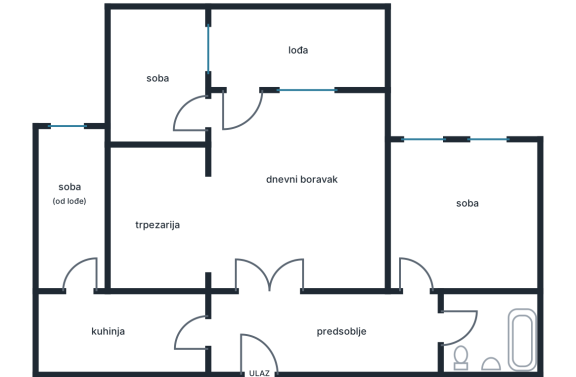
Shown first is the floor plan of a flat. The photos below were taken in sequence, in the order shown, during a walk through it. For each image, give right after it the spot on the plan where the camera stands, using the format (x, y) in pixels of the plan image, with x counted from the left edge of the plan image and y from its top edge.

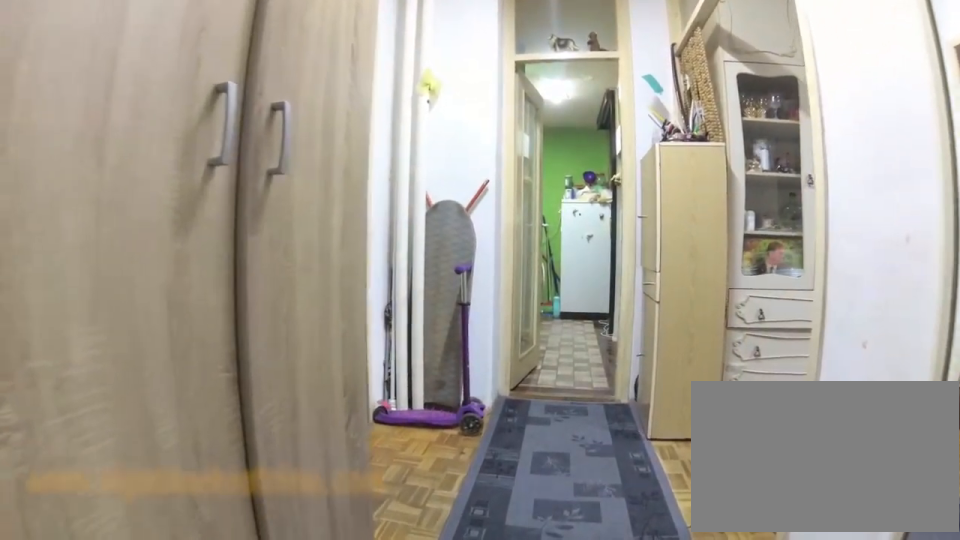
(368, 331)
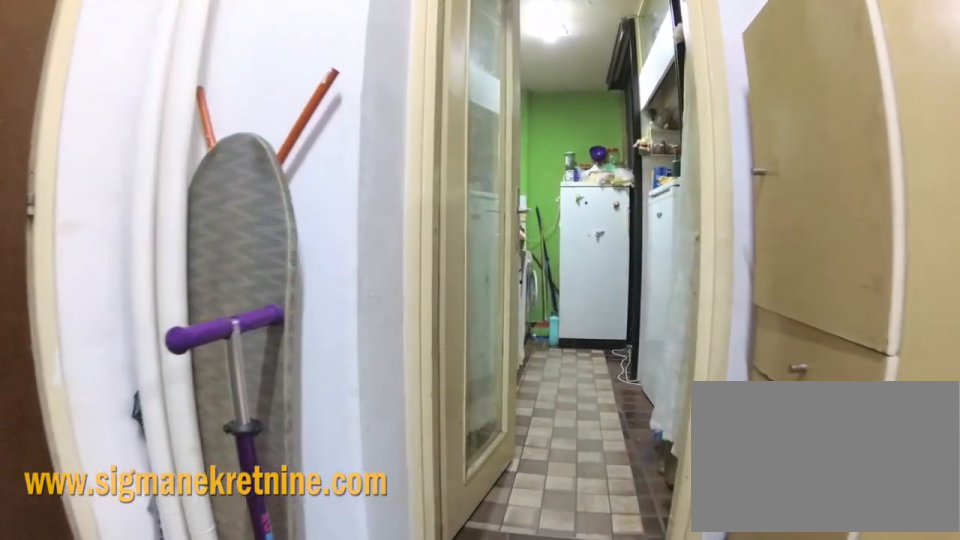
(292, 330)
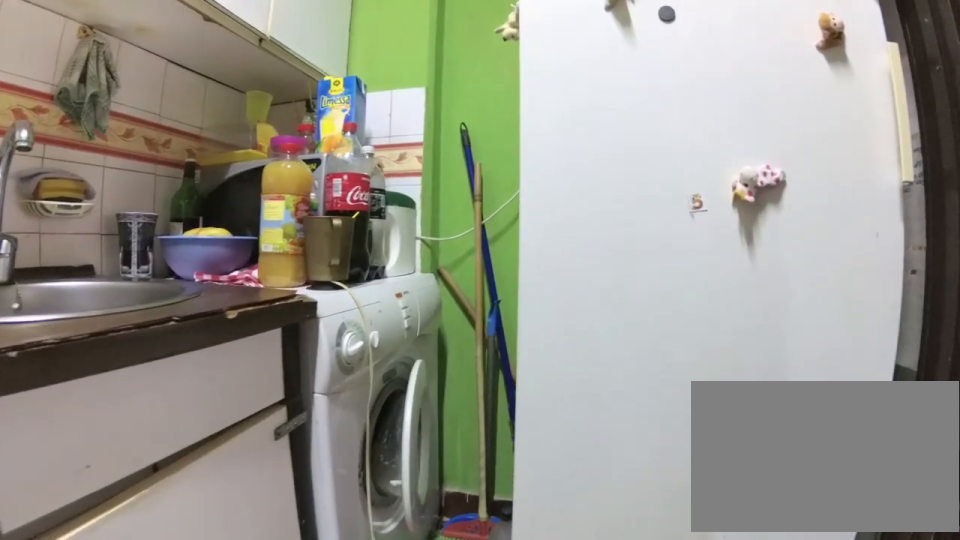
(108, 331)
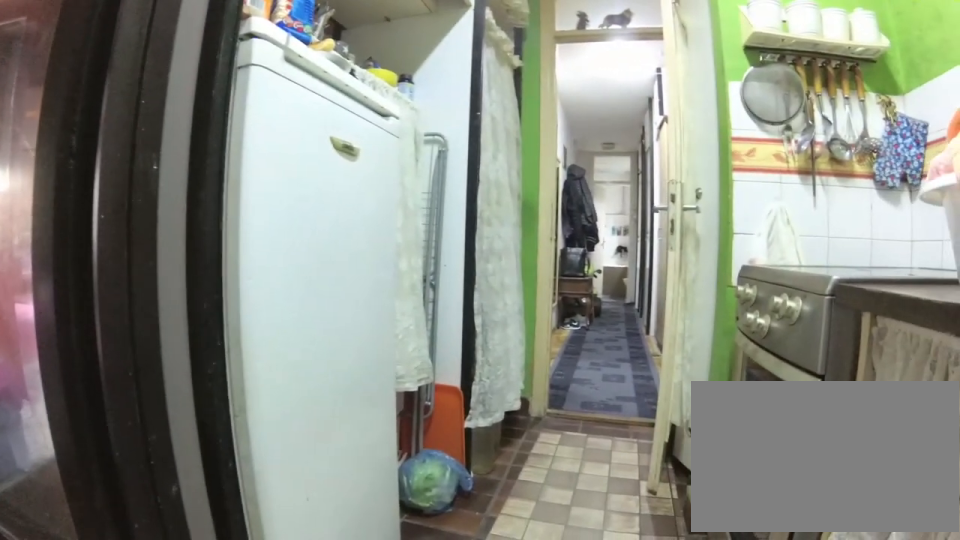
(64, 325)
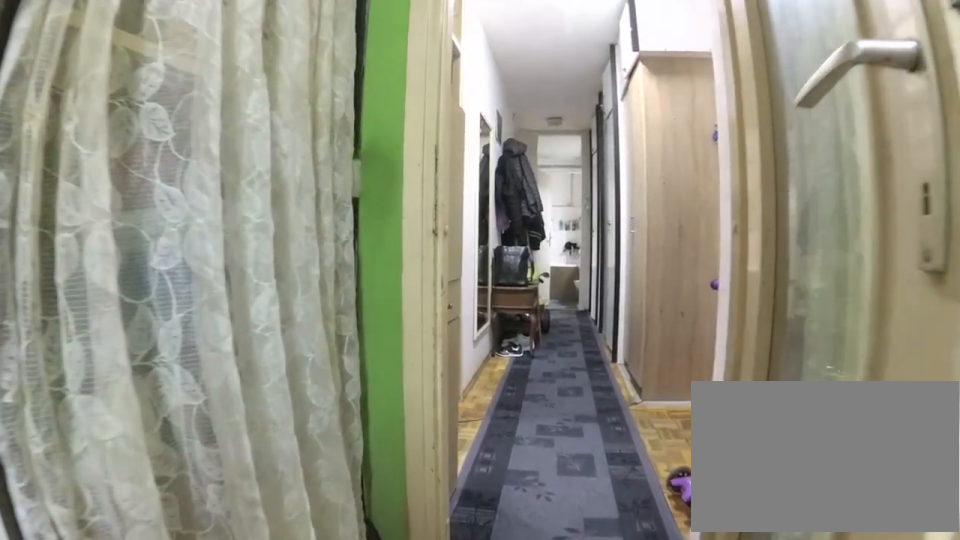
(122, 326)
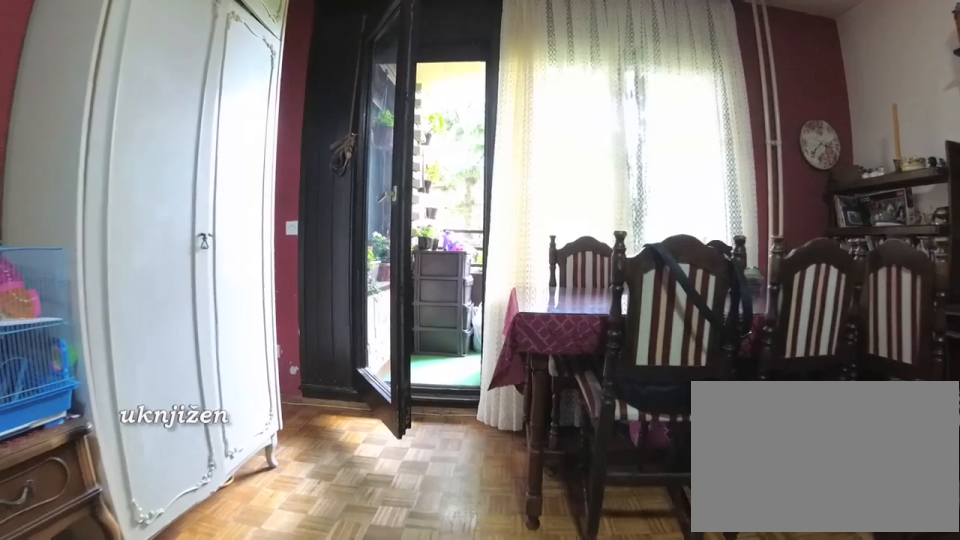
(254, 214)
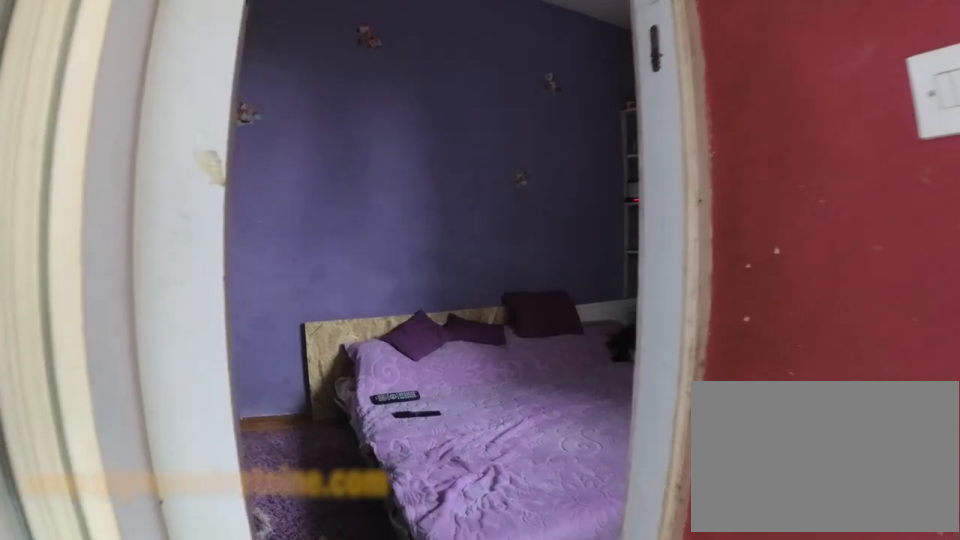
(239, 135)
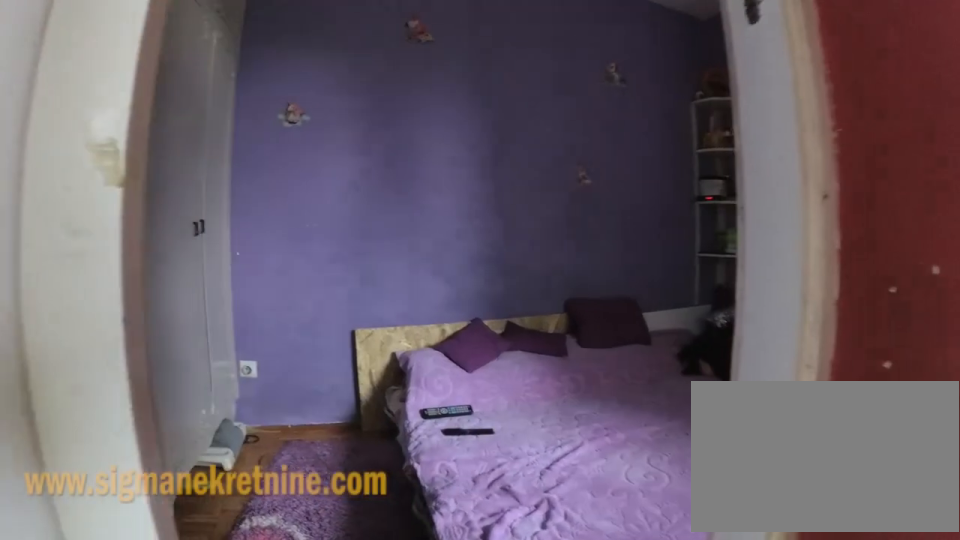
(236, 134)
